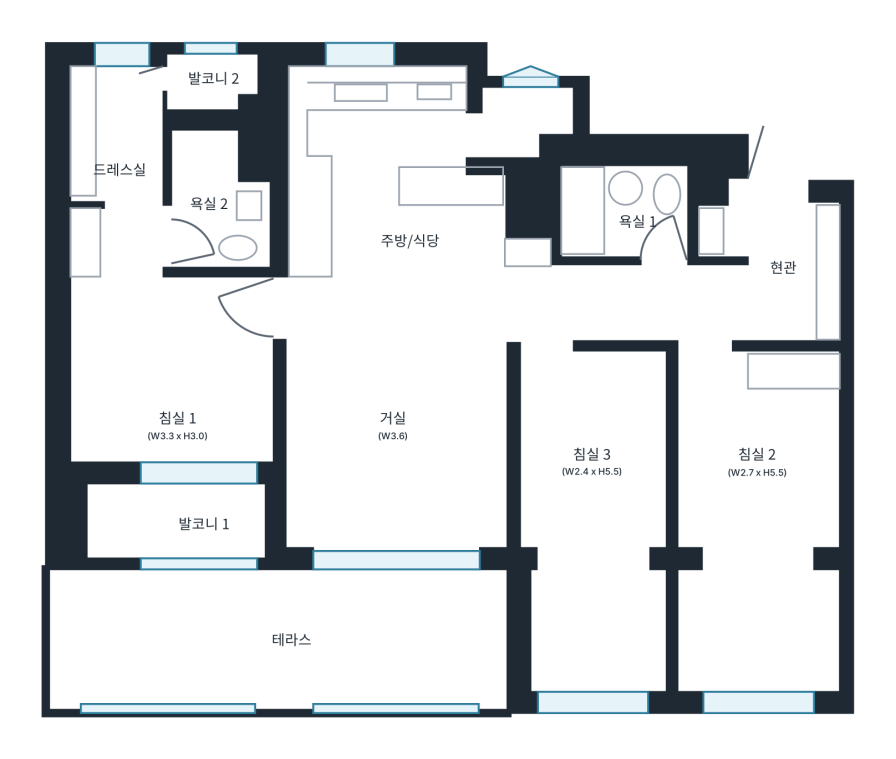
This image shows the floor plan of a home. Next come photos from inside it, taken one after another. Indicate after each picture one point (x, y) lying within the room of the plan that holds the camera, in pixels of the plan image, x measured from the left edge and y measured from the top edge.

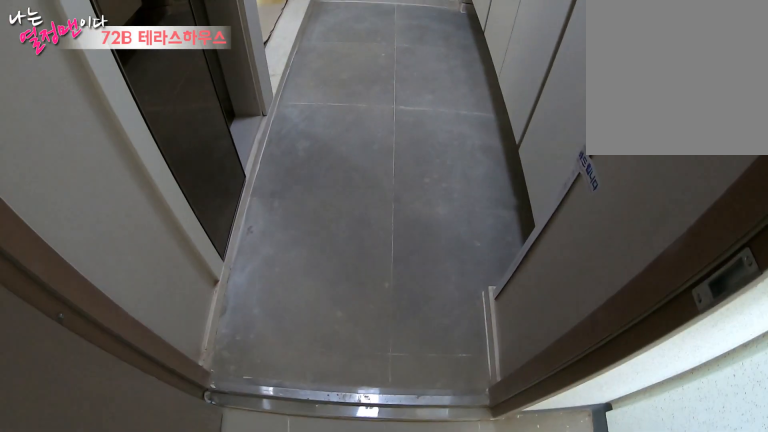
(788, 266)
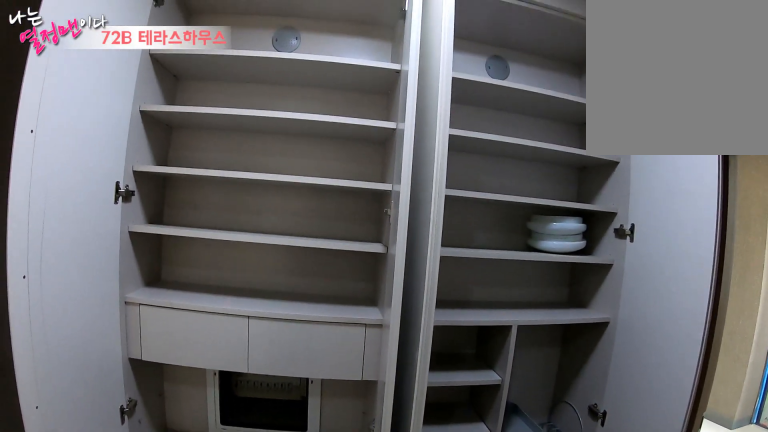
(788, 267)
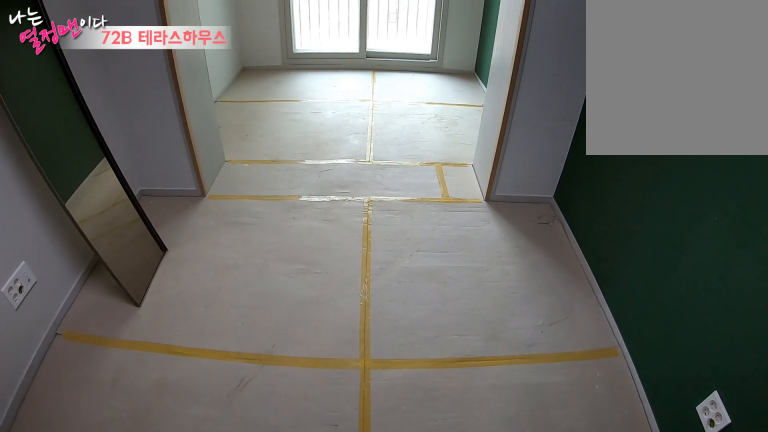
(759, 477)
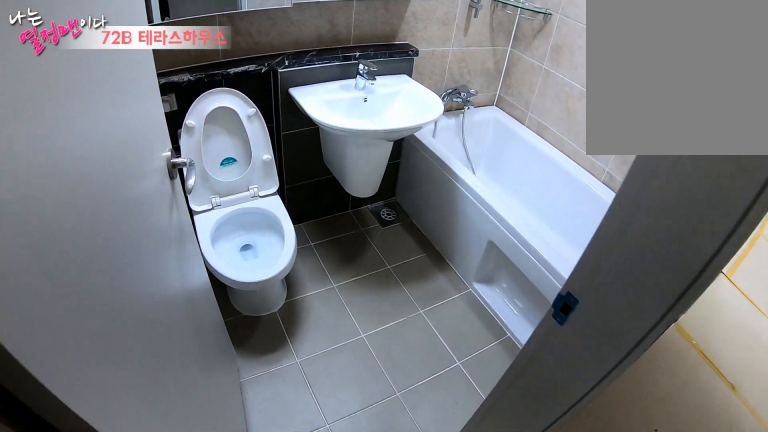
(630, 214)
